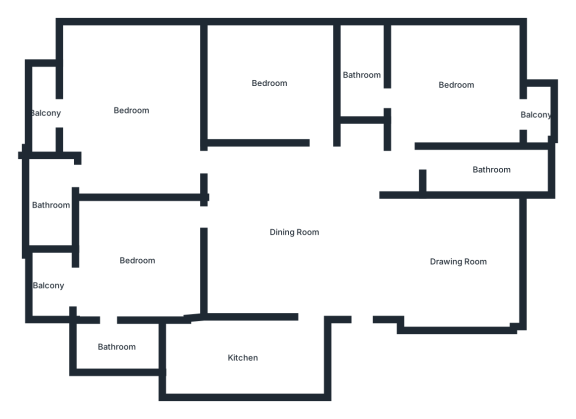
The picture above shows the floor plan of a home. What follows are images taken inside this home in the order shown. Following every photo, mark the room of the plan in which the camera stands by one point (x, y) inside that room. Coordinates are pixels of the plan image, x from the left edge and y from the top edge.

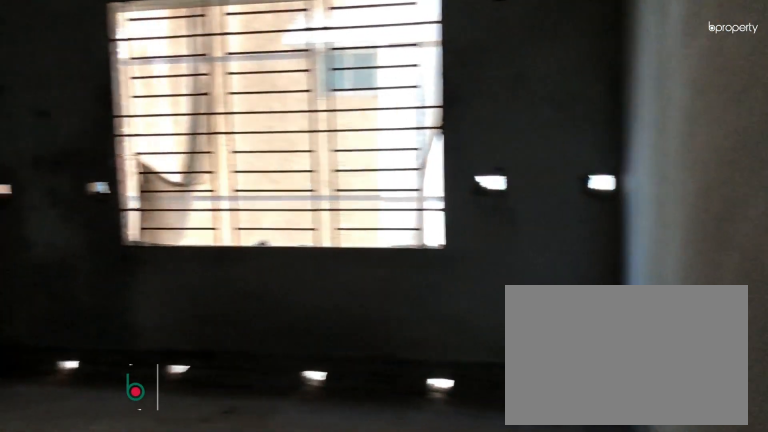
(271, 84)
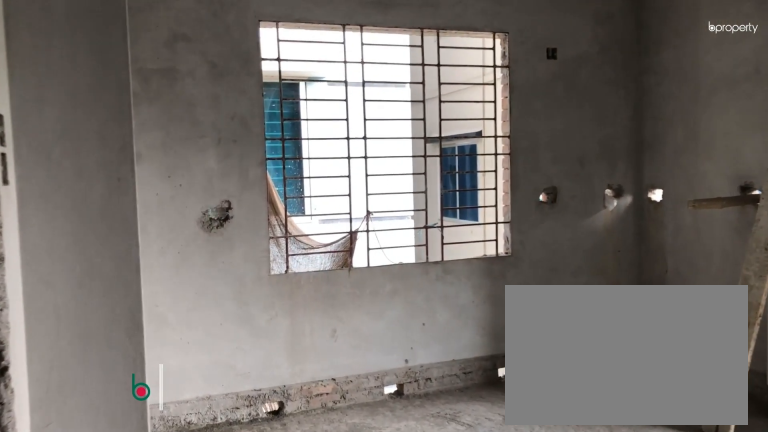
(459, 86)
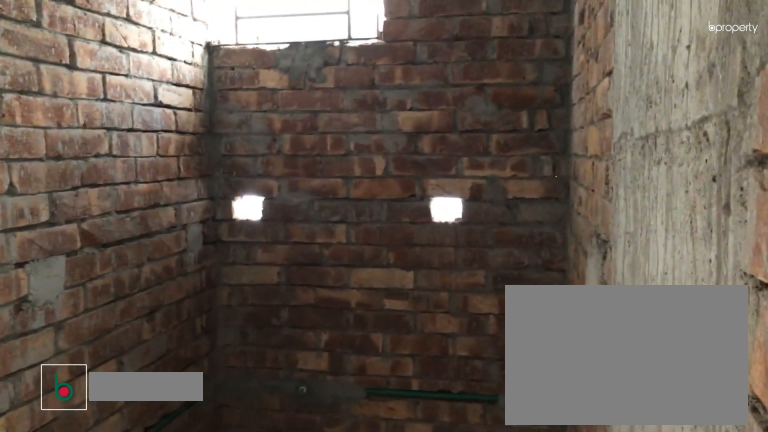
(363, 74)
